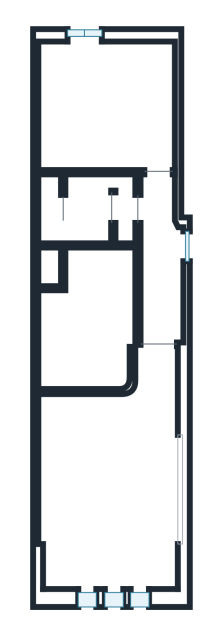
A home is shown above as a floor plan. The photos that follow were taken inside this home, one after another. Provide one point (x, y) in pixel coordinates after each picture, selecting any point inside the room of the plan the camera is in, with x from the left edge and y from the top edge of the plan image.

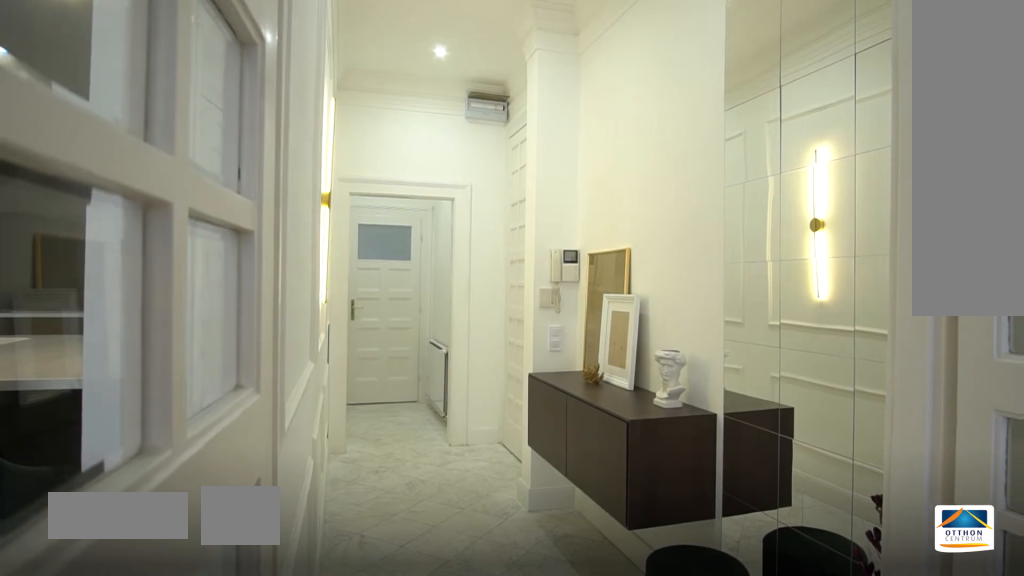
(162, 269)
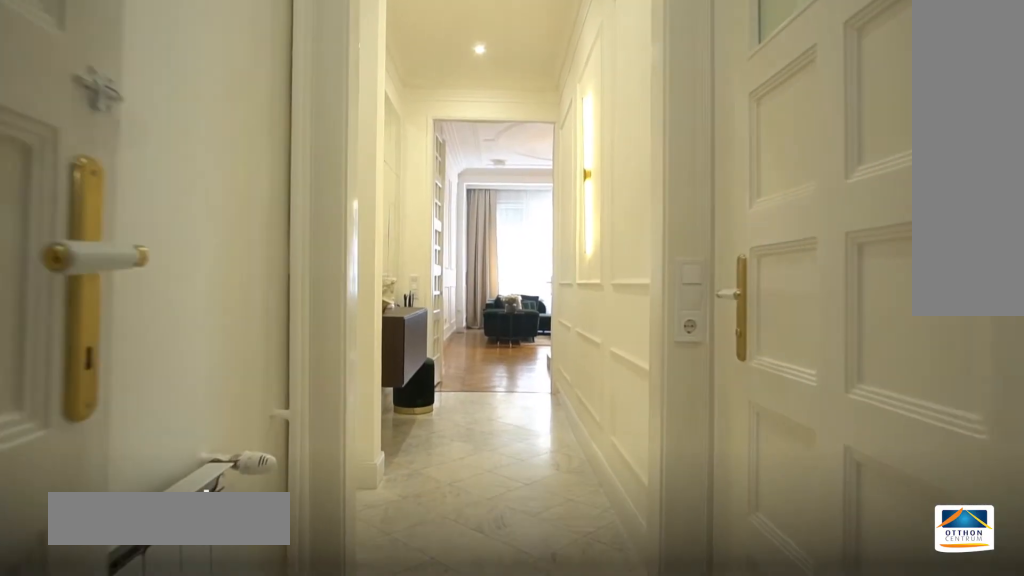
(162, 269)
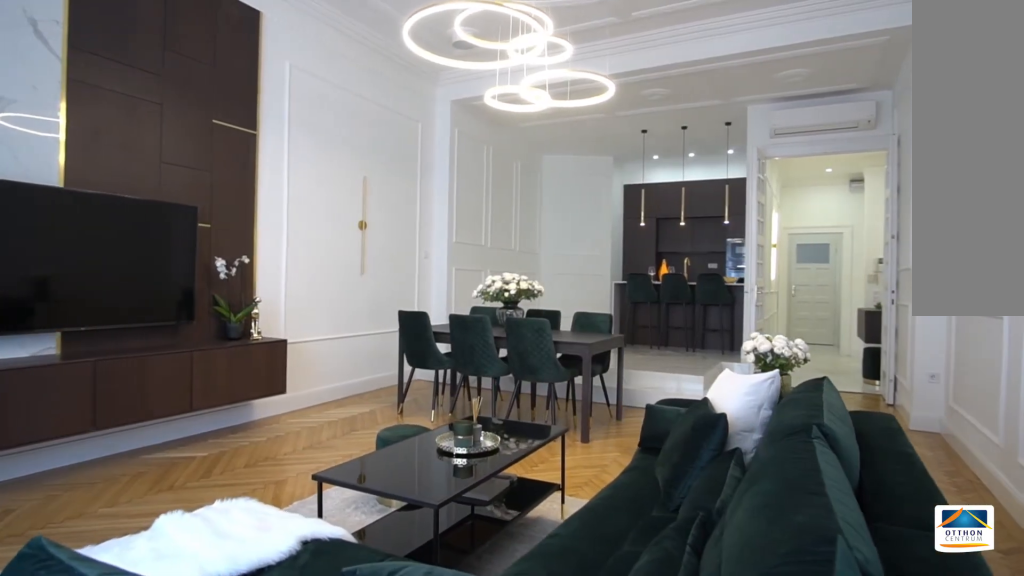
(107, 488)
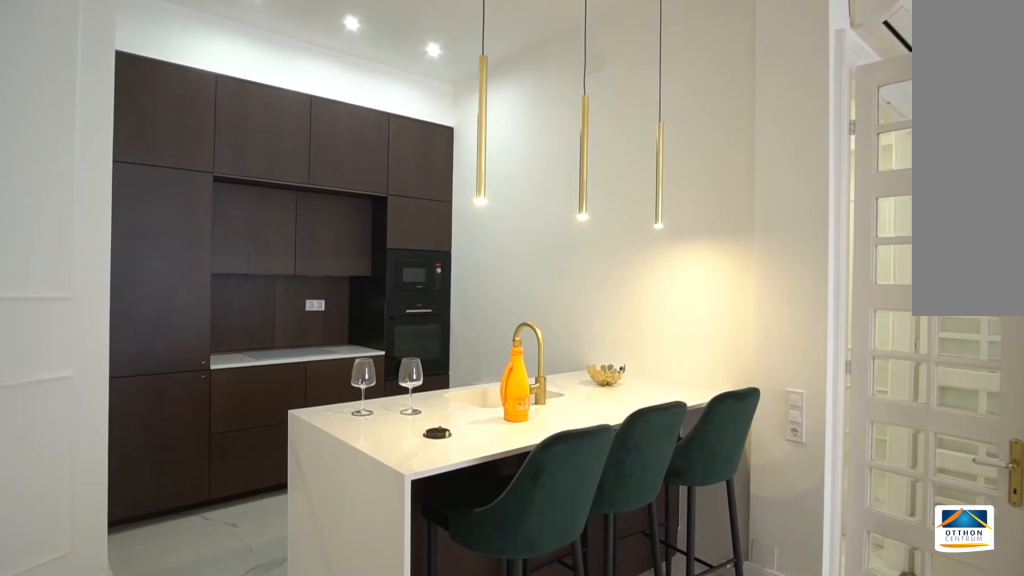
(93, 323)
